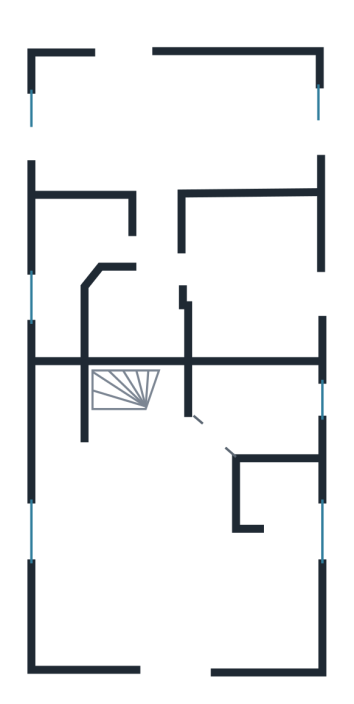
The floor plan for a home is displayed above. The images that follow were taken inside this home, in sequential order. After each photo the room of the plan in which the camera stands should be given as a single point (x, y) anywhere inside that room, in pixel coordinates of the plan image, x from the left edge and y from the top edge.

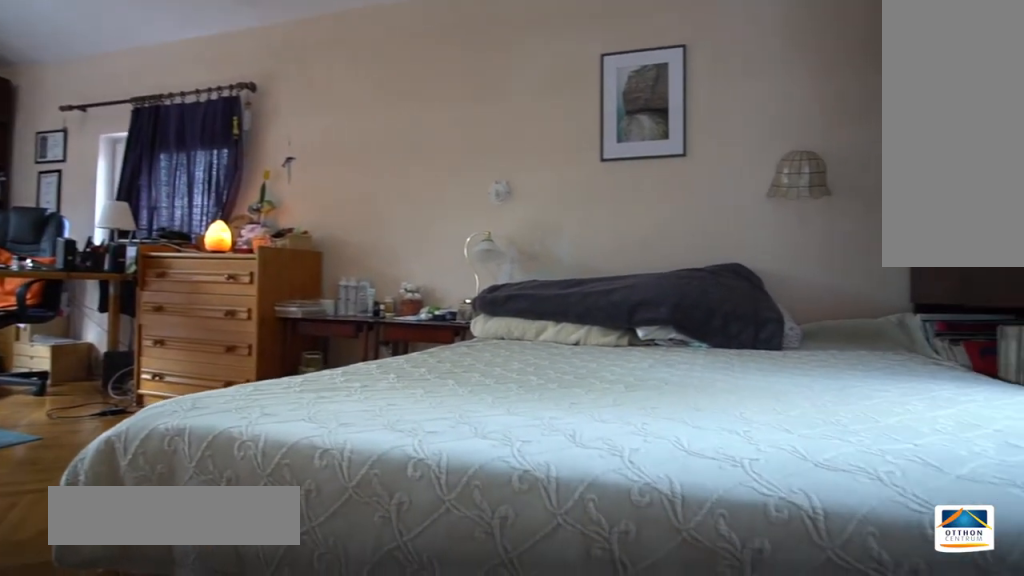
(195, 131)
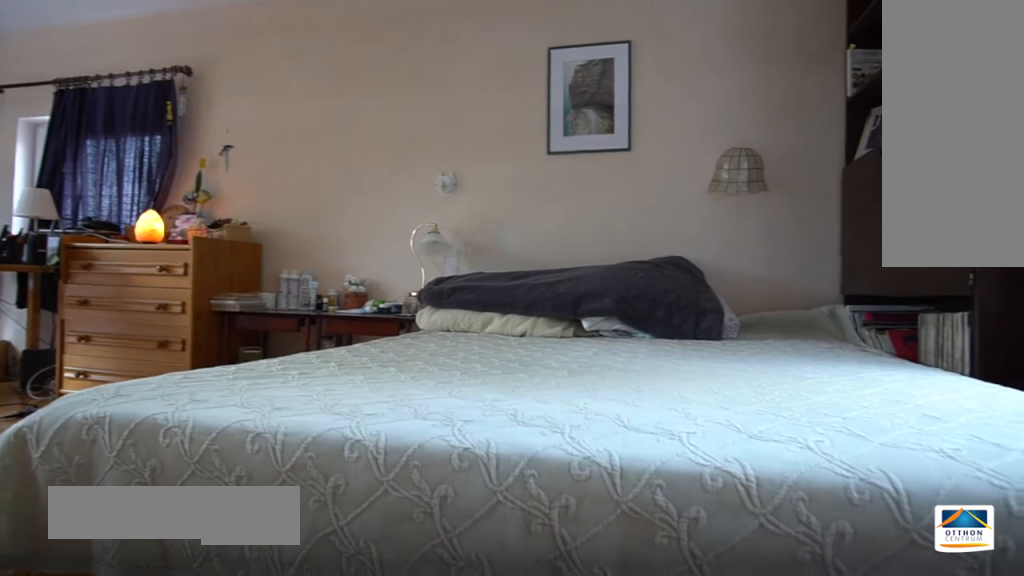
(194, 130)
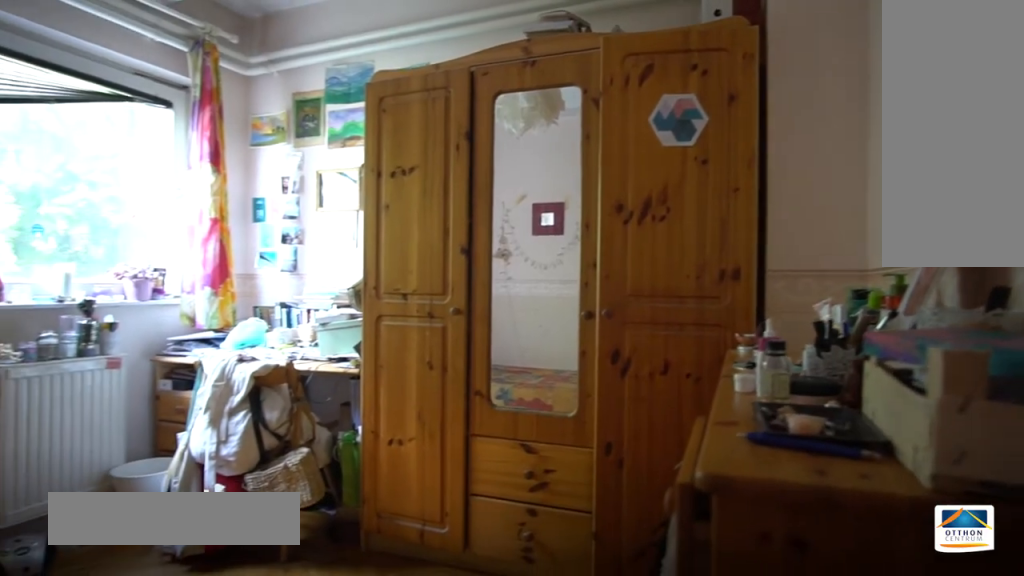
(251, 270)
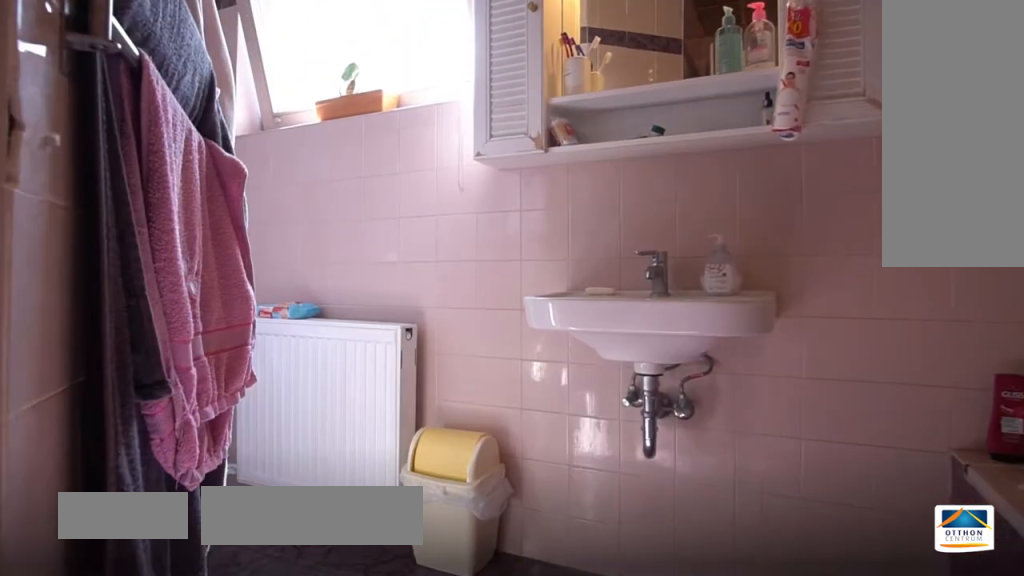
(72, 242)
